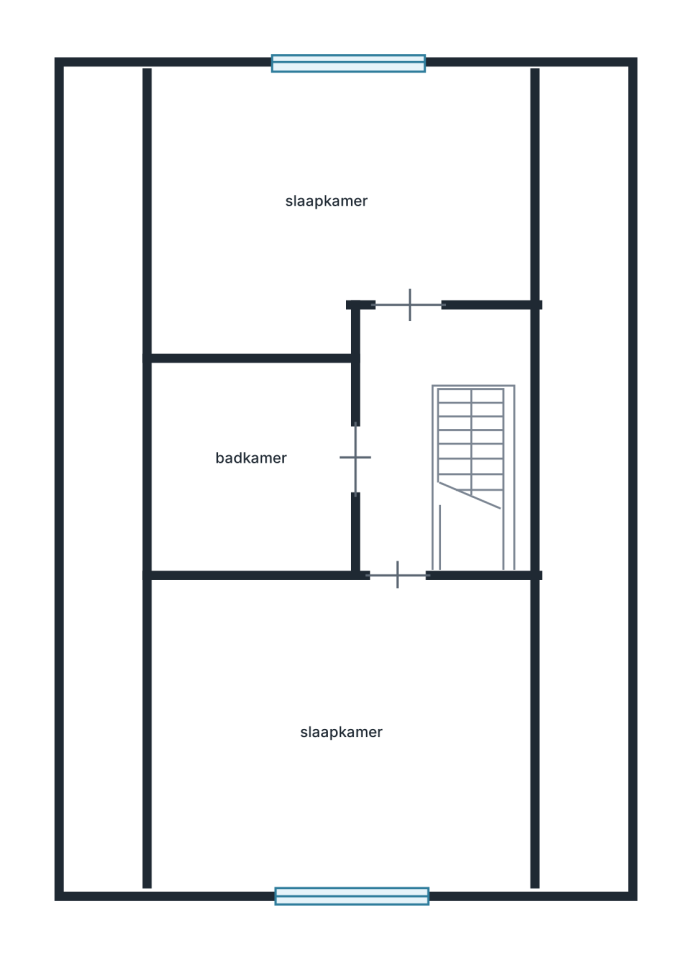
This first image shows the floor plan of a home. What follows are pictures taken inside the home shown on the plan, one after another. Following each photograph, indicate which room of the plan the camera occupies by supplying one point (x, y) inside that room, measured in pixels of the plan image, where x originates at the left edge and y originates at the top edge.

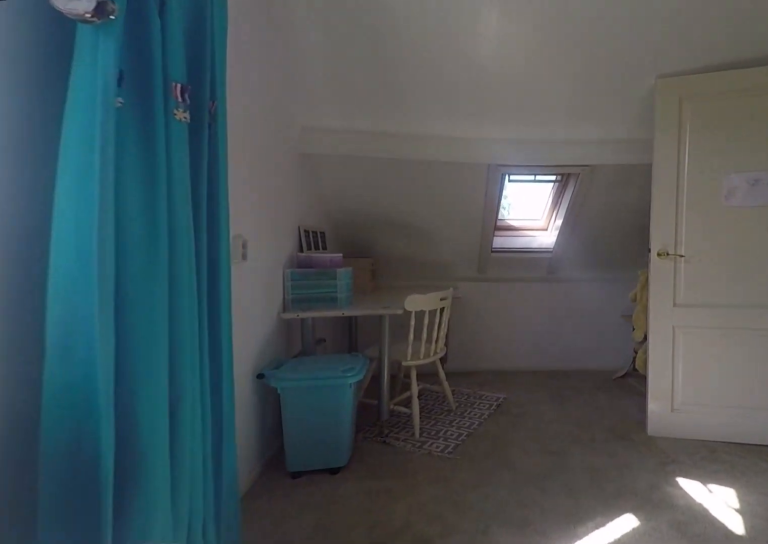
(332, 203)
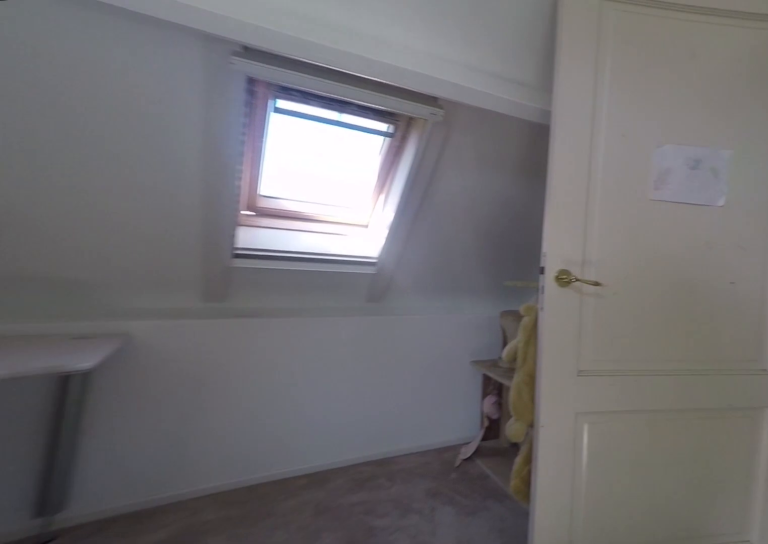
(332, 203)
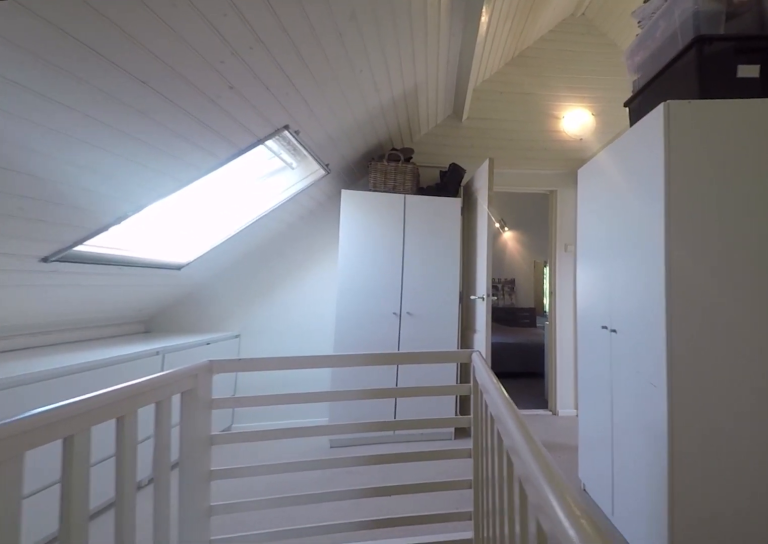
(434, 424)
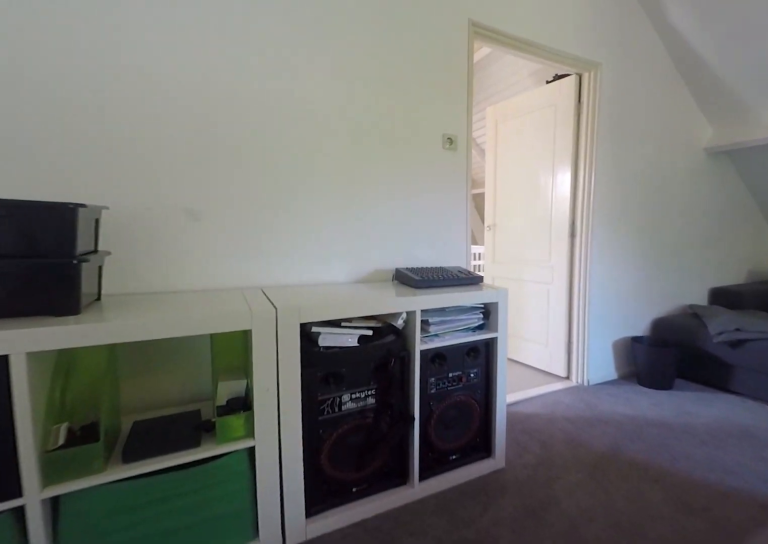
(395, 682)
